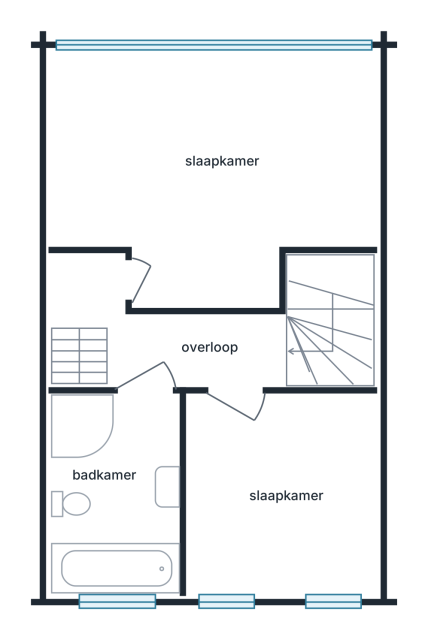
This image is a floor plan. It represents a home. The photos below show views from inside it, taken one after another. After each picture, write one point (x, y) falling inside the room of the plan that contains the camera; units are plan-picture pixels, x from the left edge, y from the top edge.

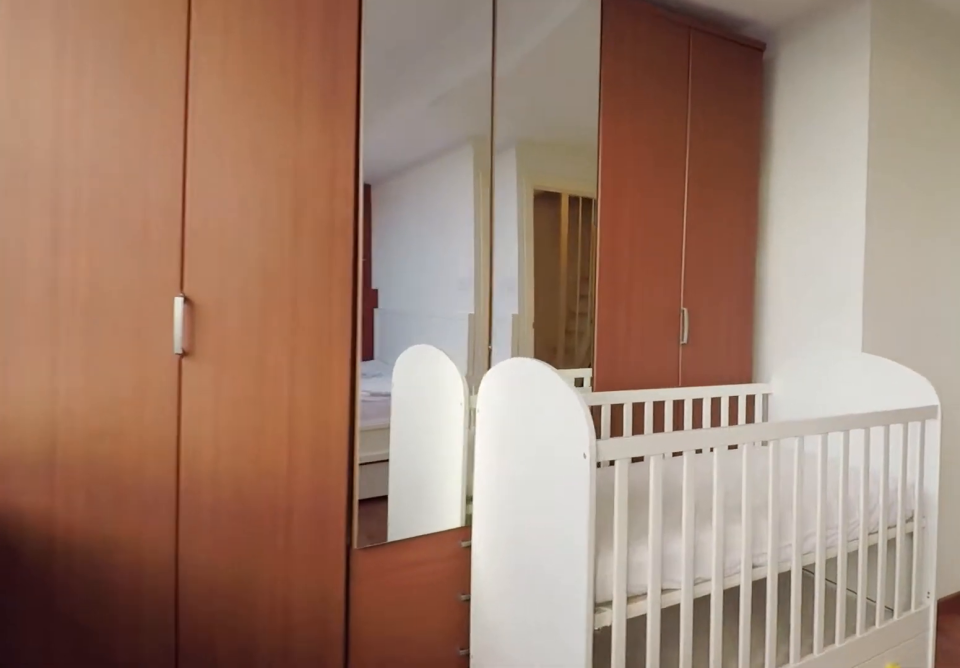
(214, 166)
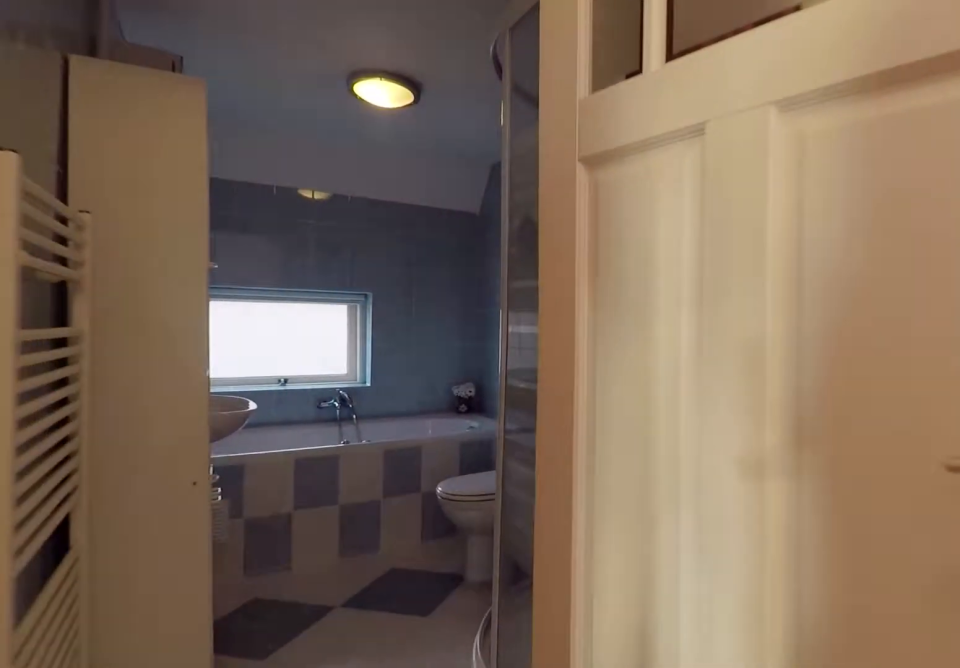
(163, 335)
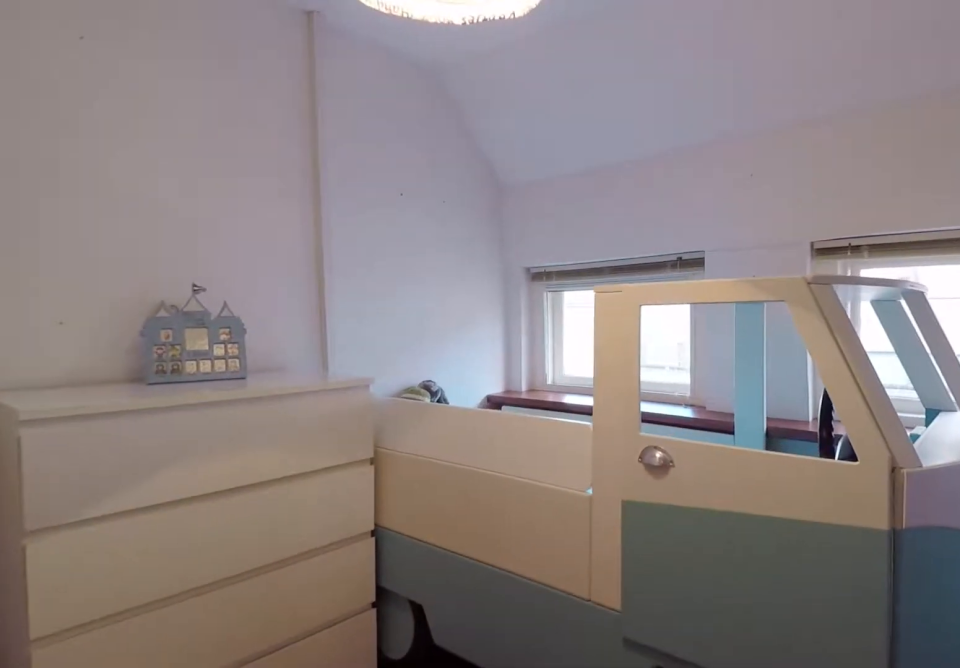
(282, 496)
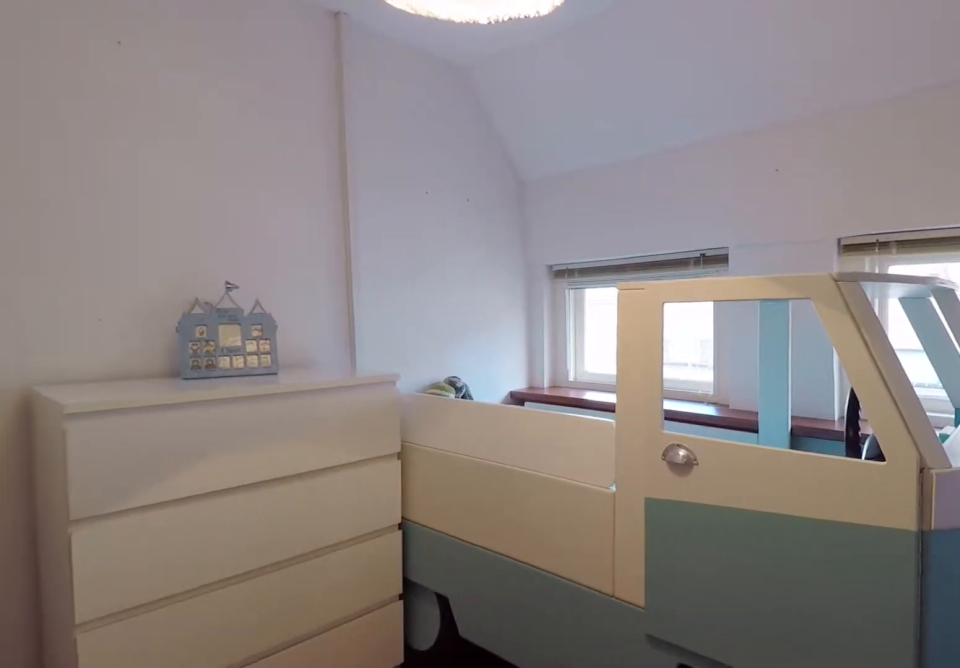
(282, 496)
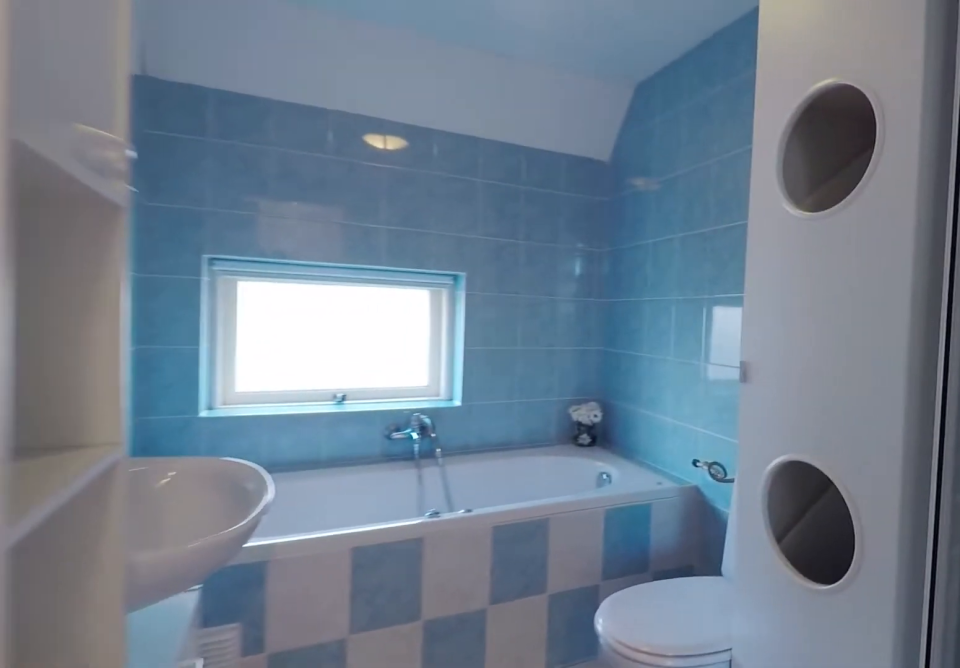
(115, 494)
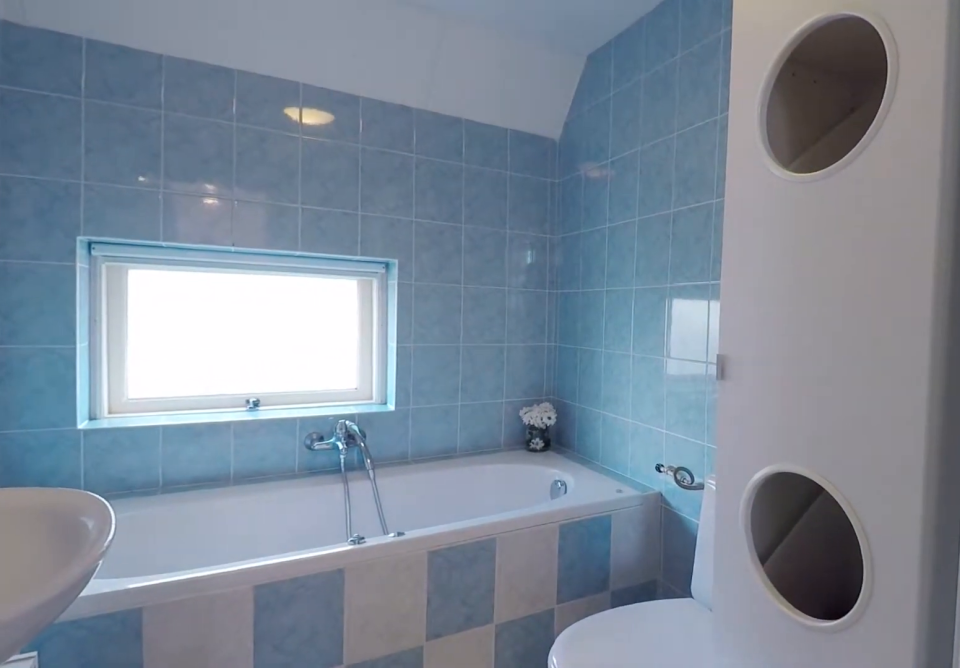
(115, 494)
